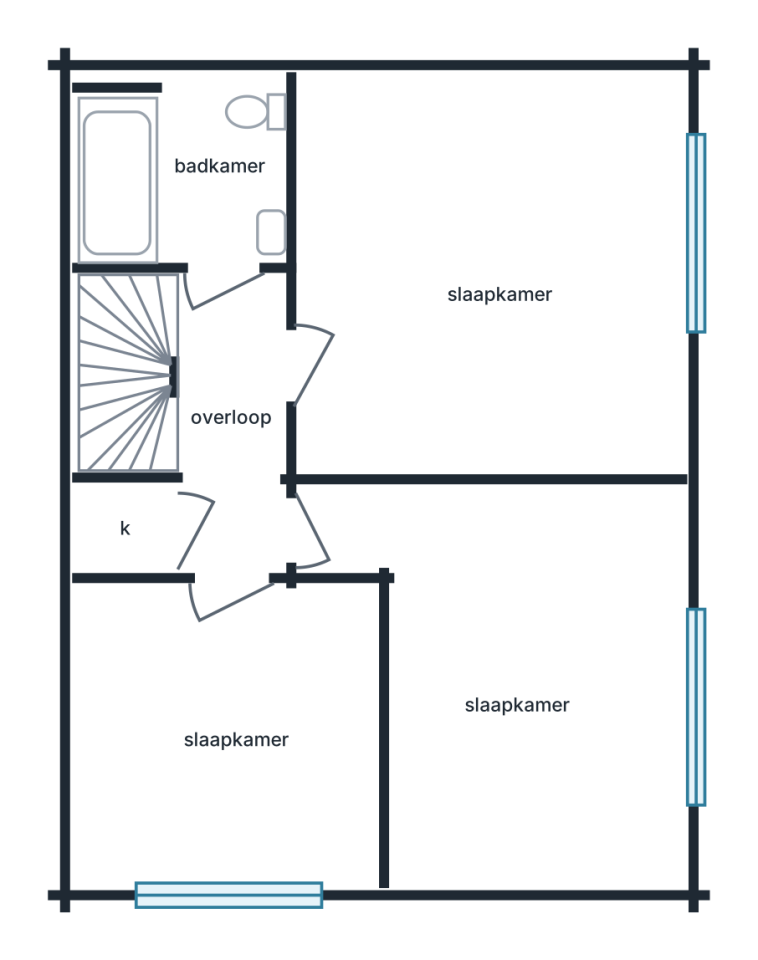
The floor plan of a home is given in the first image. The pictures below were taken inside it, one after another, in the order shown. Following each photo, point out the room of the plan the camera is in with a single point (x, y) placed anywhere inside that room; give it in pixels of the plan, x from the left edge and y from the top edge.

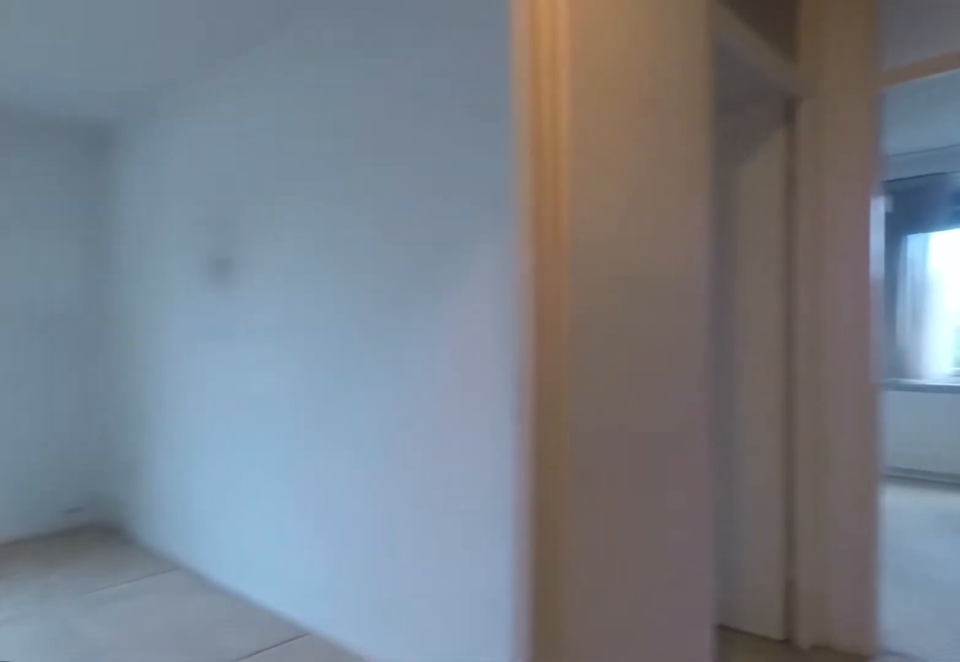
(197, 335)
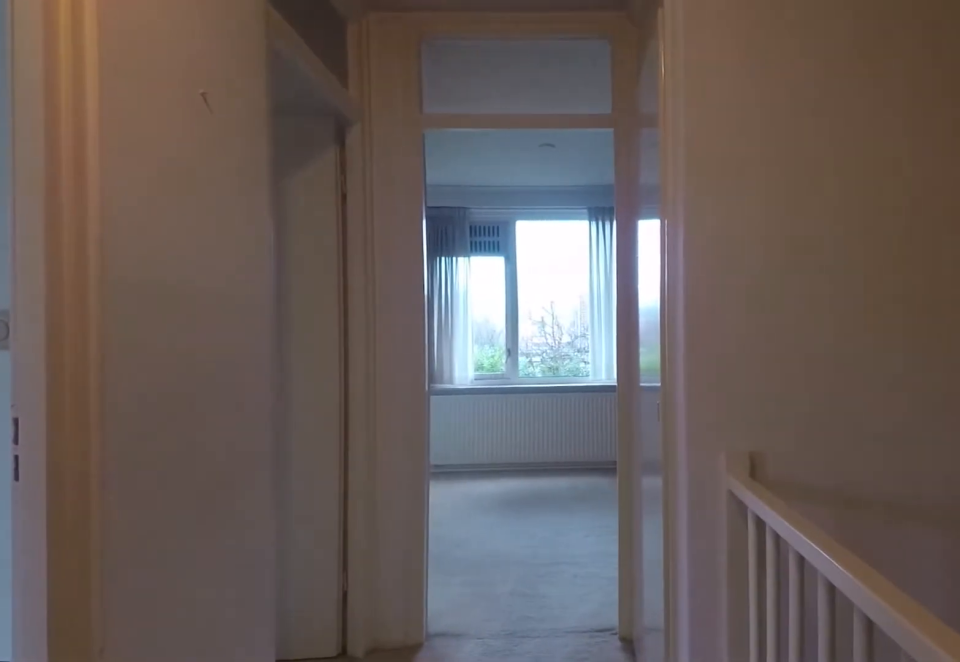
(197, 335)
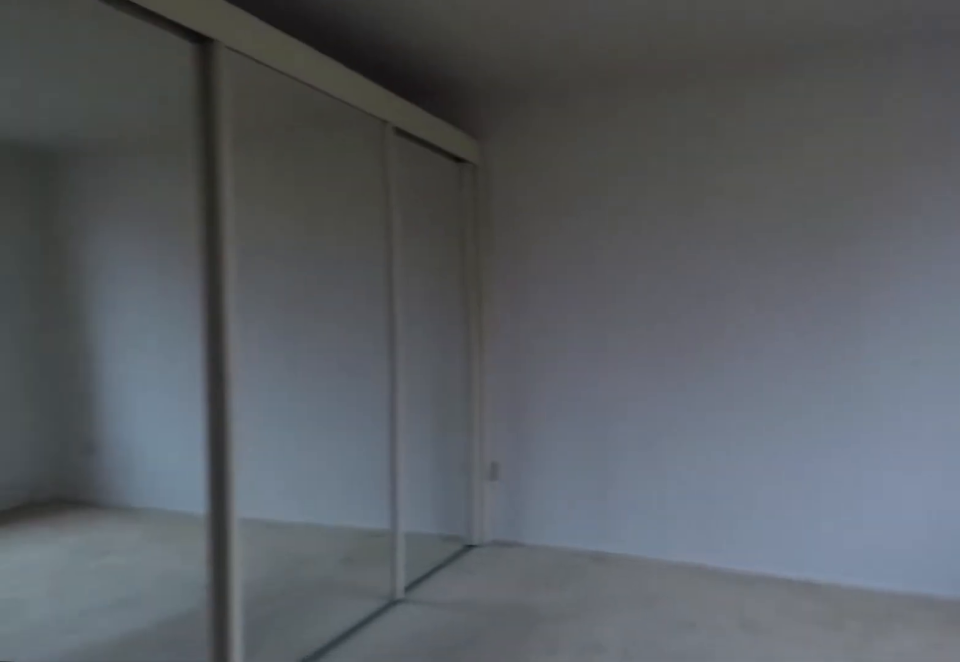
(536, 238)
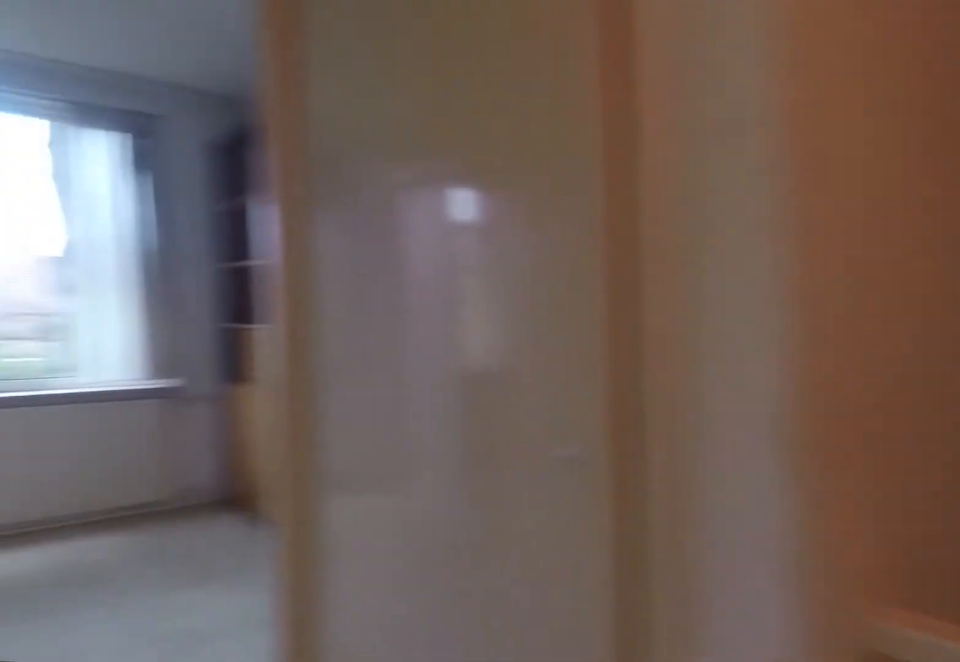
(199, 334)
